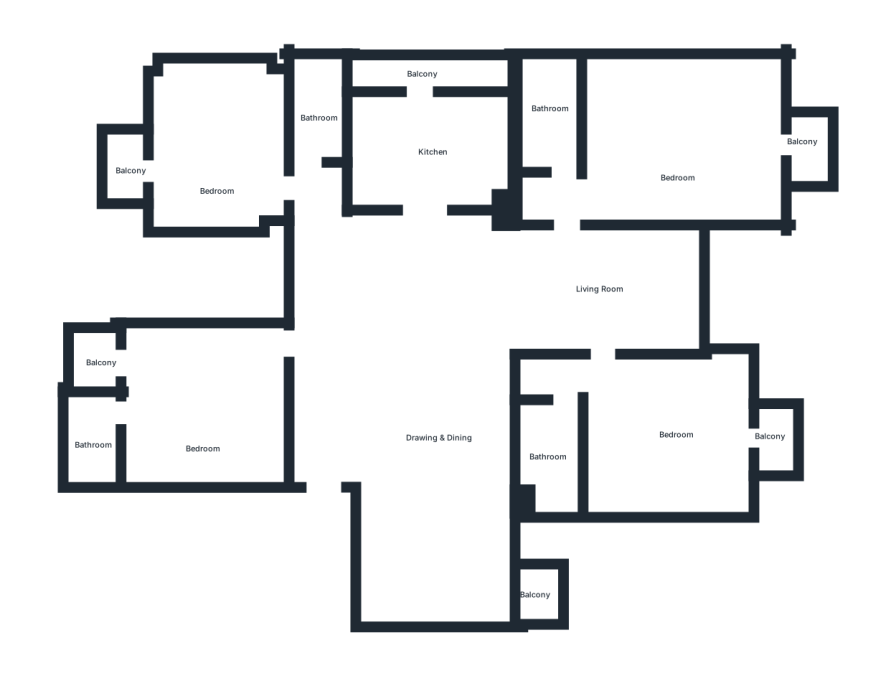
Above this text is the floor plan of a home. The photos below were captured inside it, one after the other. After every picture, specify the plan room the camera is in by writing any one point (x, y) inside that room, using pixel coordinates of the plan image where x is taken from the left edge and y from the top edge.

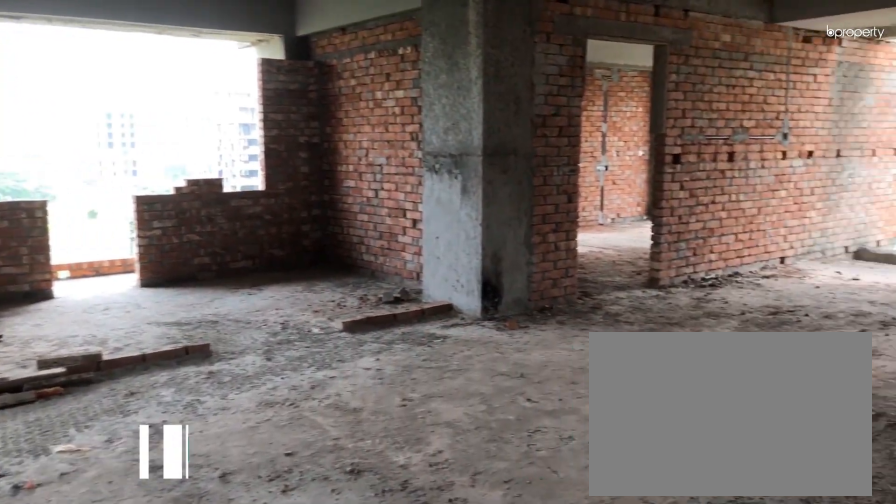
(421, 433)
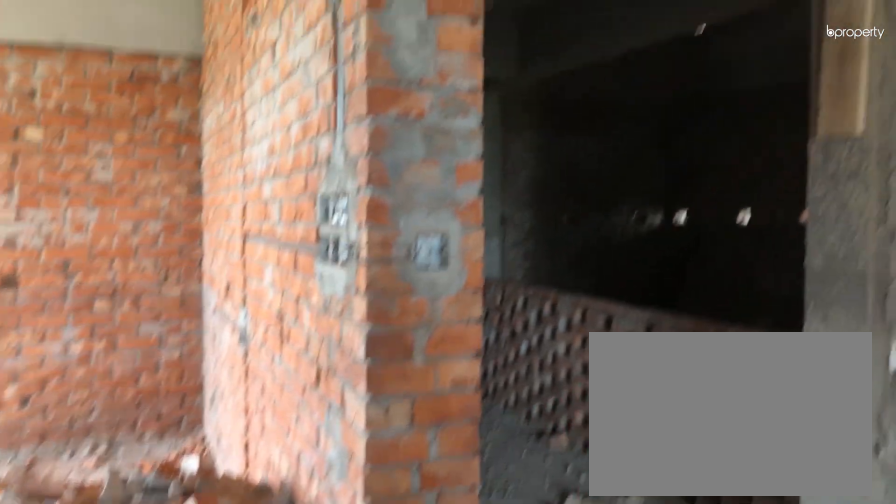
(417, 419)
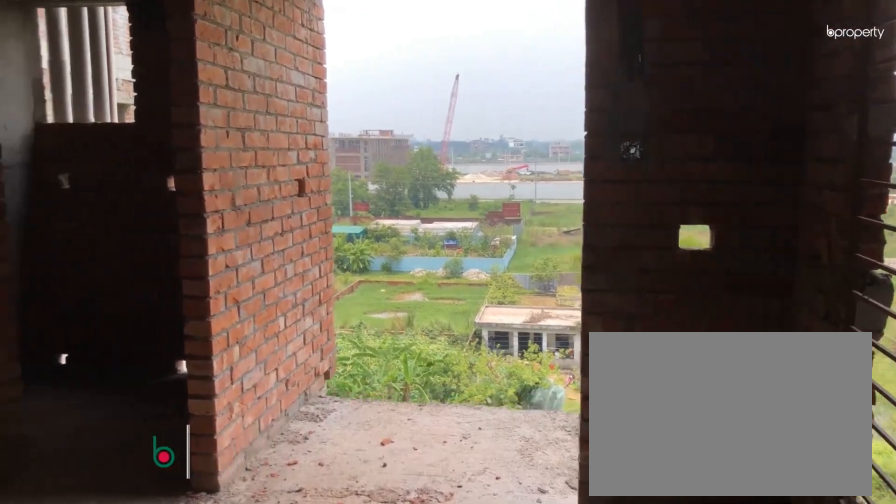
(204, 416)
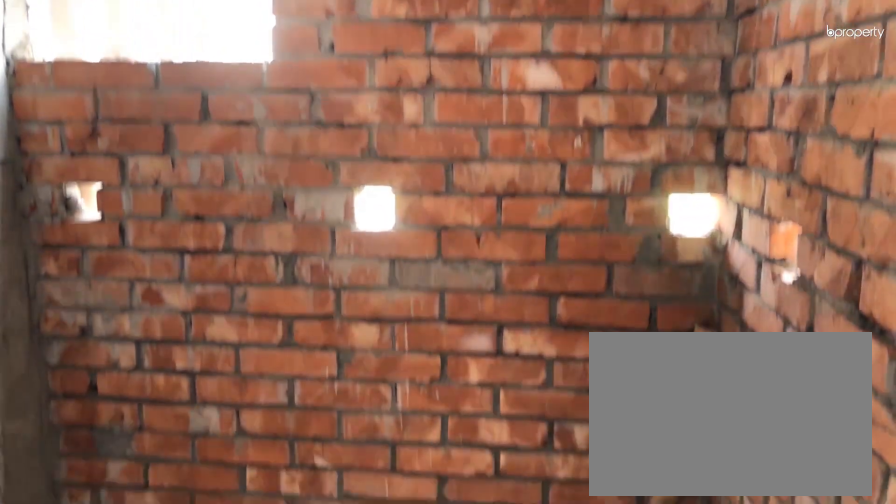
(91, 438)
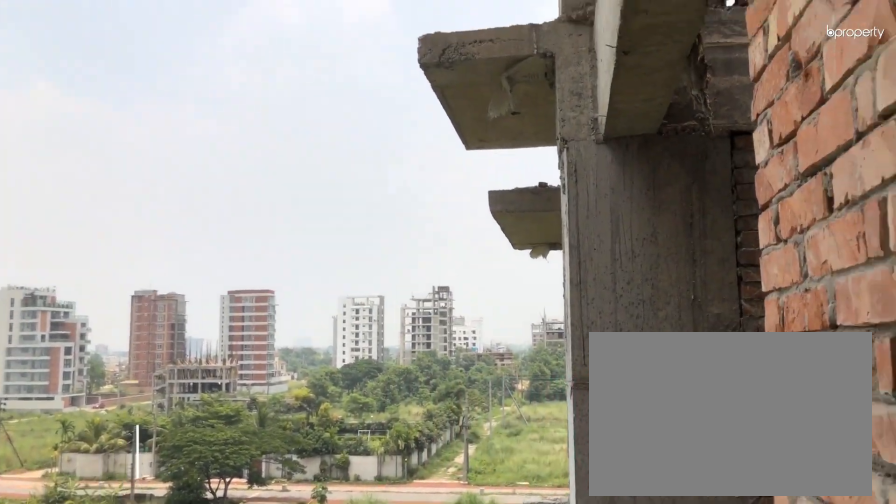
(91, 359)
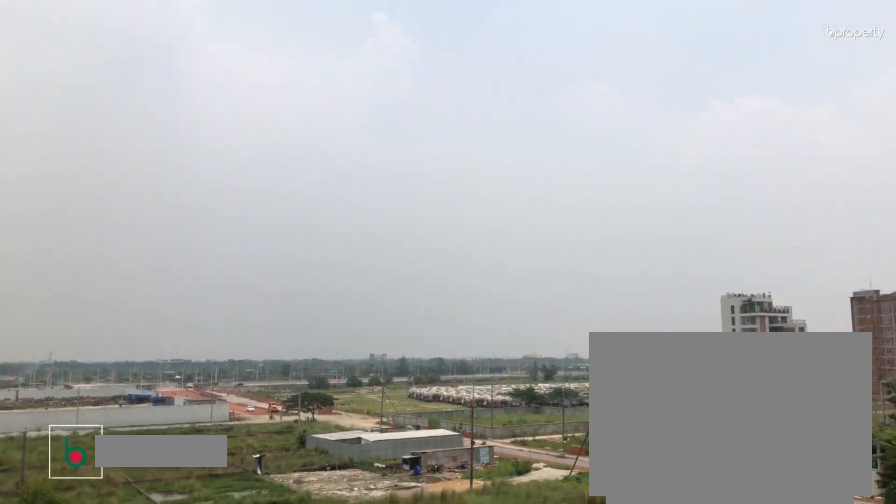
(128, 169)
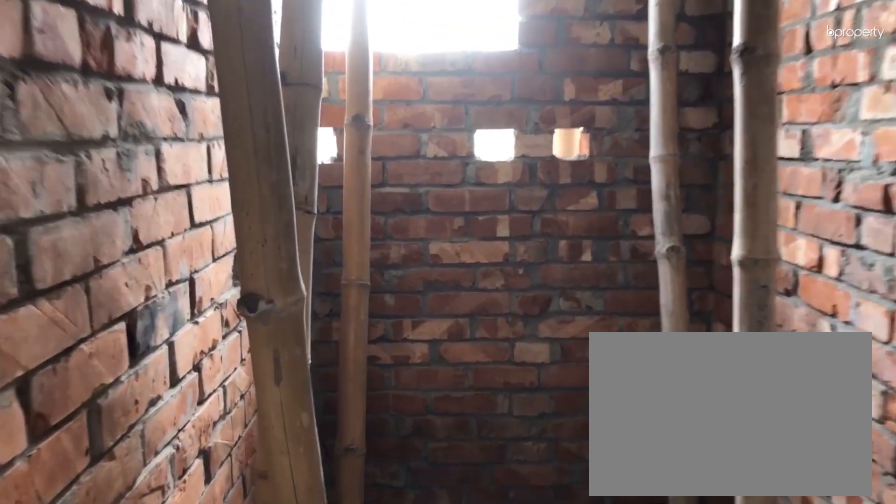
(316, 88)
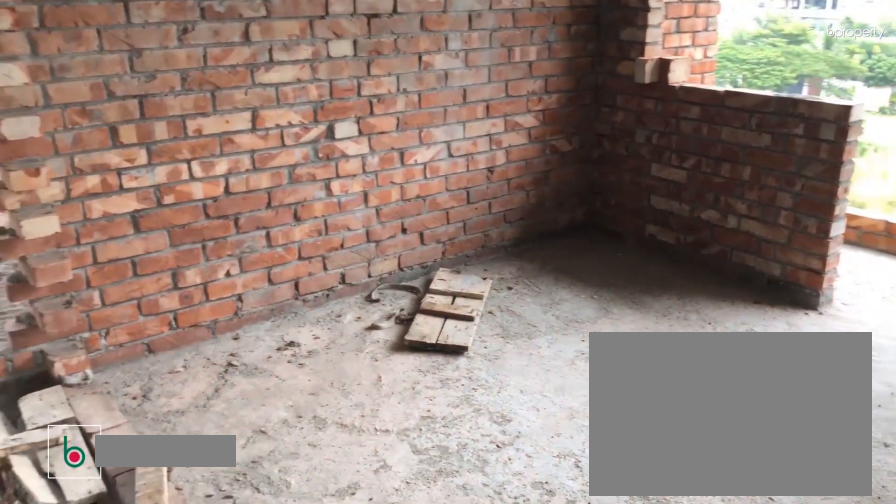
(424, 146)
